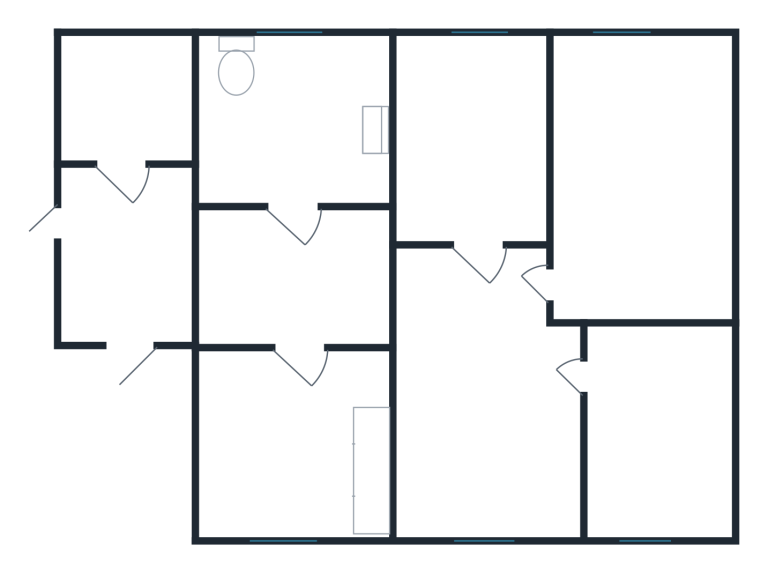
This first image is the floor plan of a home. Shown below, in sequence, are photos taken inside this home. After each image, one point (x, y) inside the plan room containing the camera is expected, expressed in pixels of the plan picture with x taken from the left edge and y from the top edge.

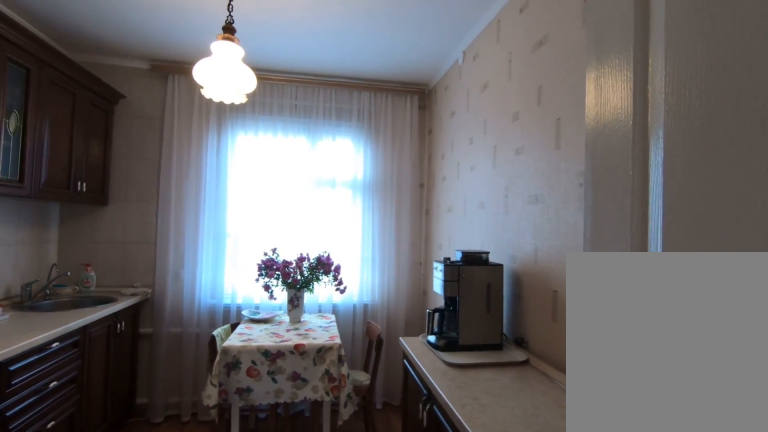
(306, 391)
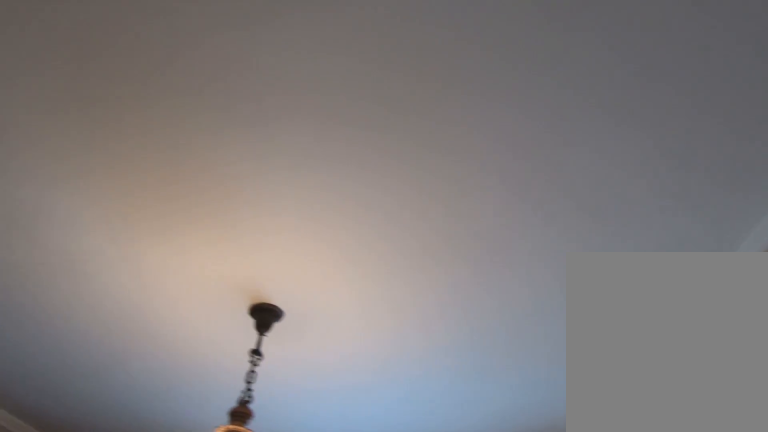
(309, 423)
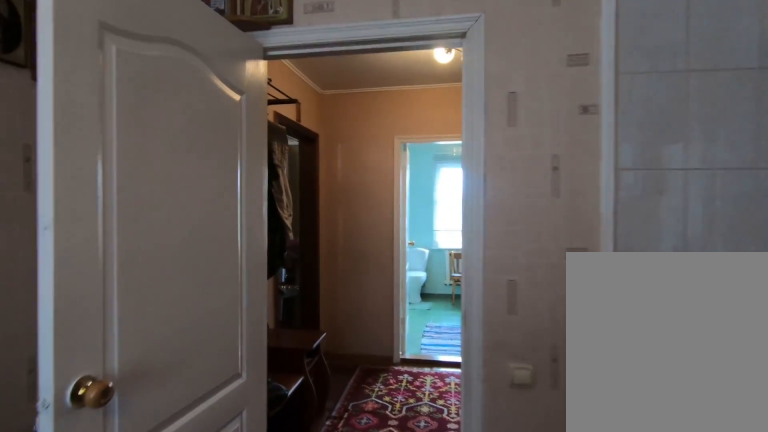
(307, 397)
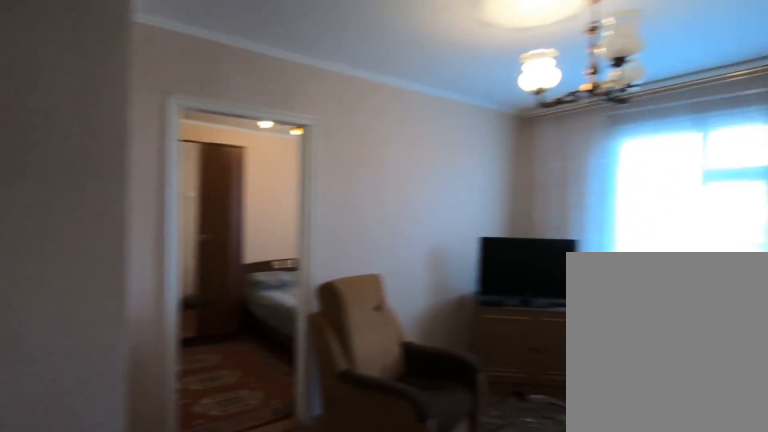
(437, 358)
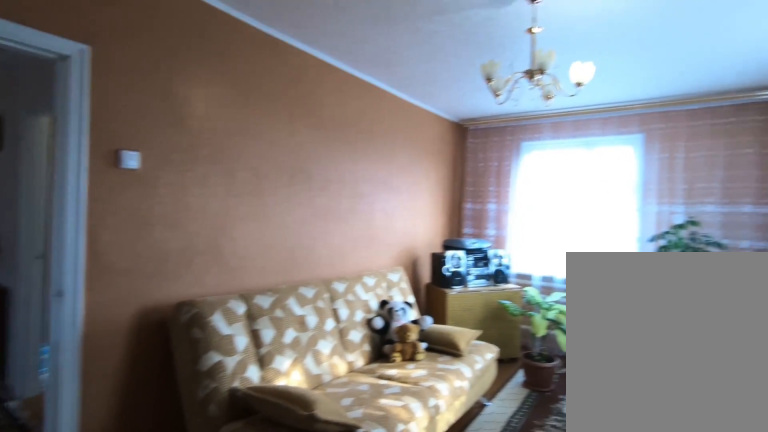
(582, 294)
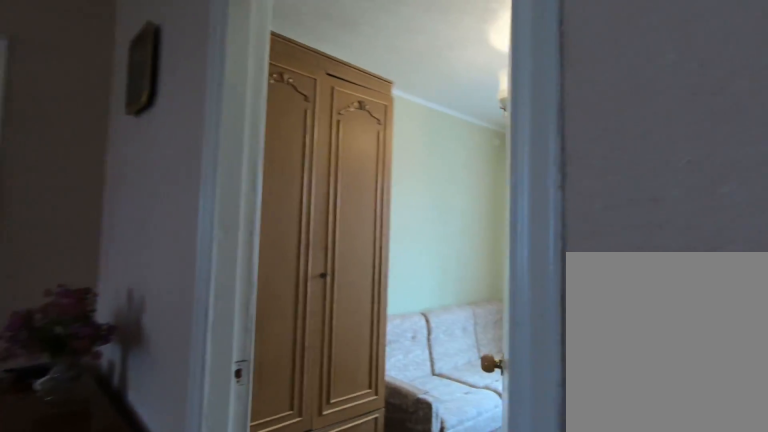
(480, 255)
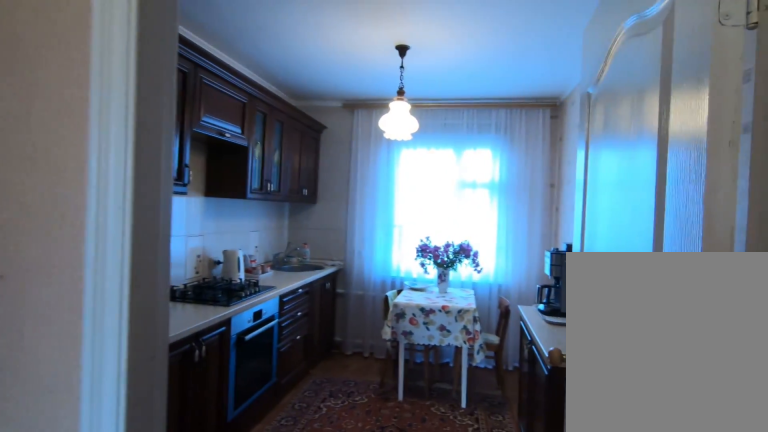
(312, 320)
